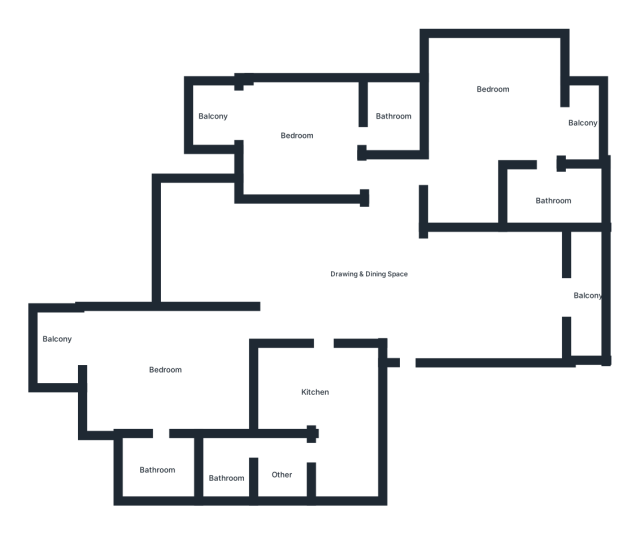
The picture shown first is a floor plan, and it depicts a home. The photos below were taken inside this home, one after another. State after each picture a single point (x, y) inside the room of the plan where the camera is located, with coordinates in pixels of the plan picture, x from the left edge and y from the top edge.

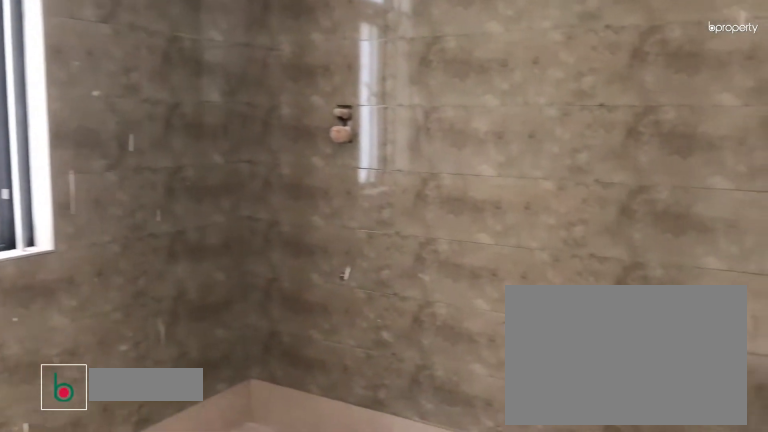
(162, 461)
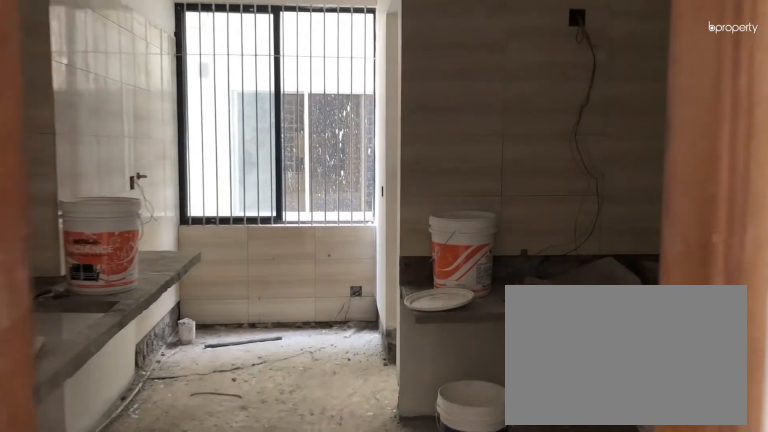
(323, 345)
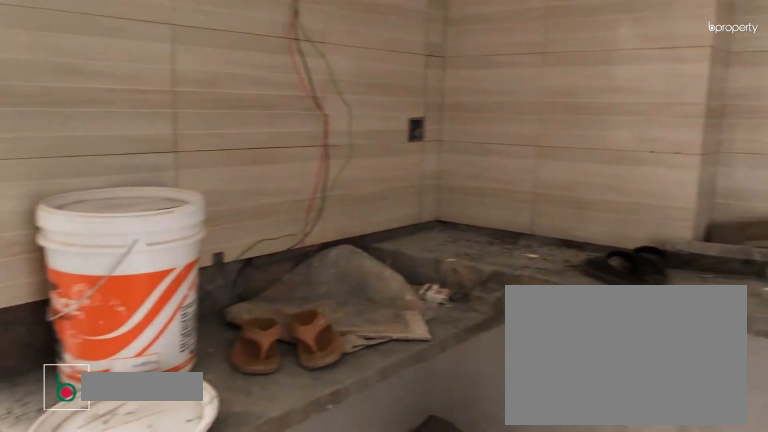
(322, 400)
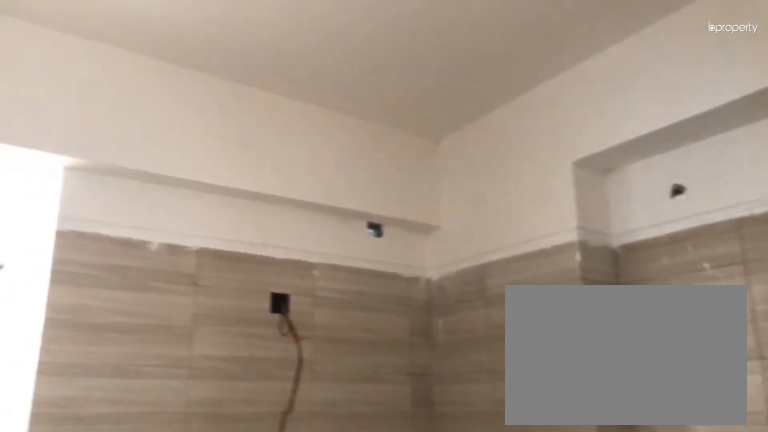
(322, 400)
